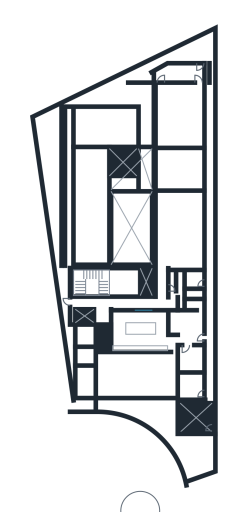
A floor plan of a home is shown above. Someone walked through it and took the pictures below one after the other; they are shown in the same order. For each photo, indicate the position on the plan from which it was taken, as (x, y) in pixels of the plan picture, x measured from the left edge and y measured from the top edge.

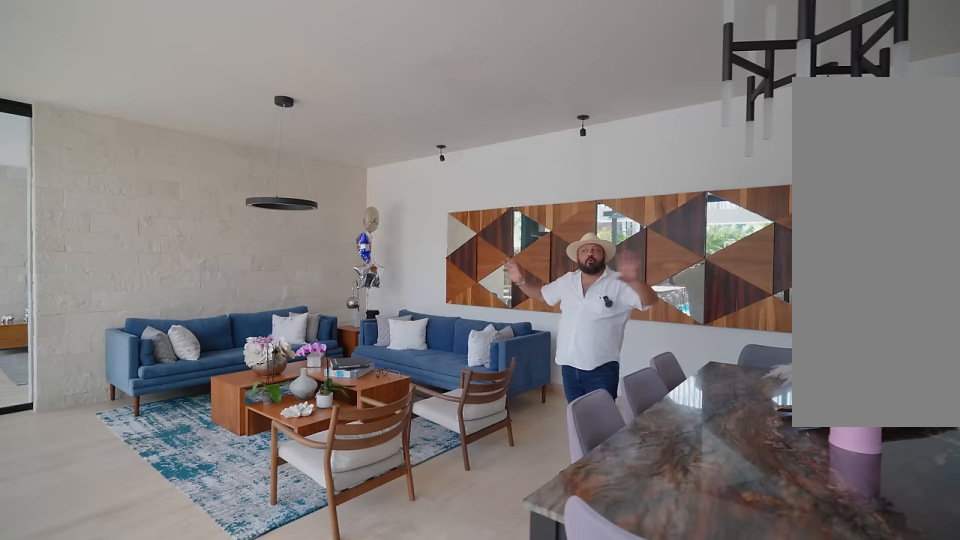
(164, 240)
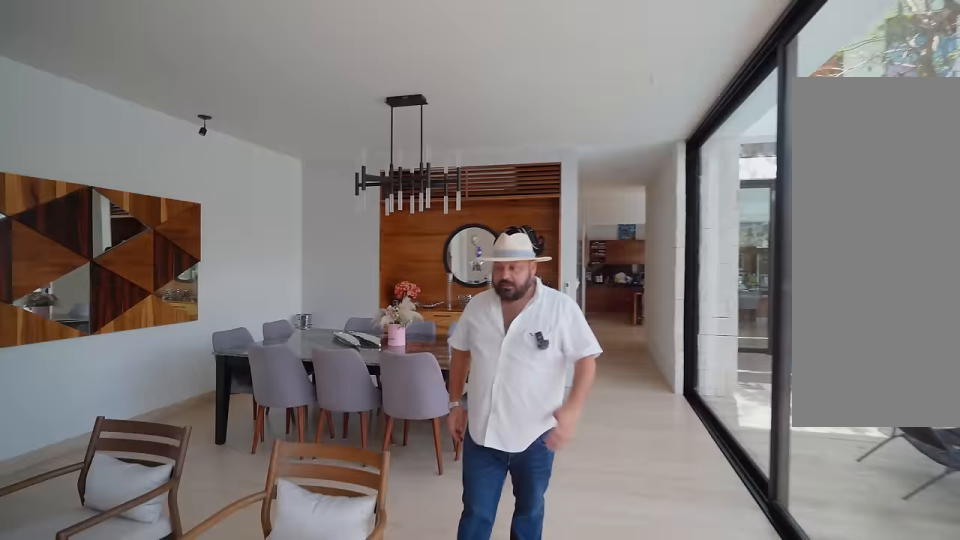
(164, 241)
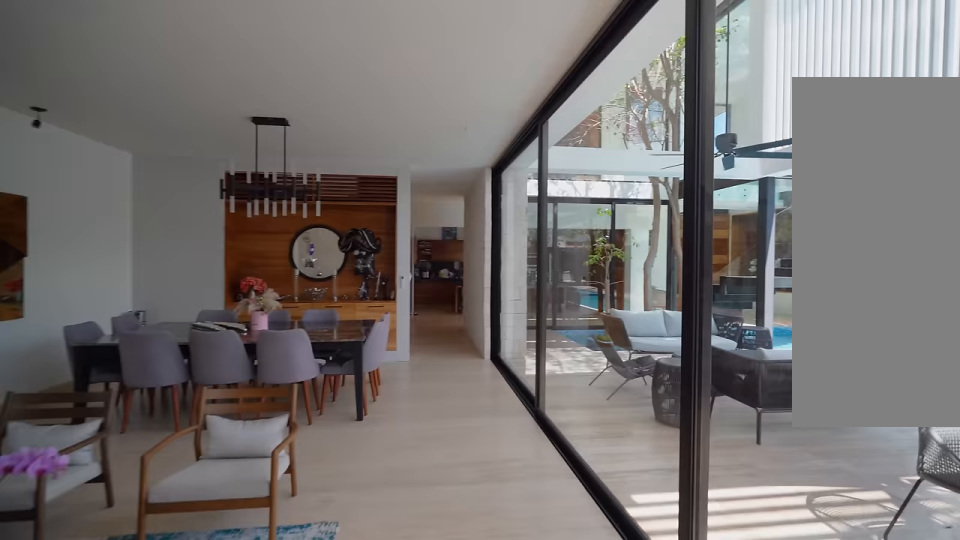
(162, 201)
